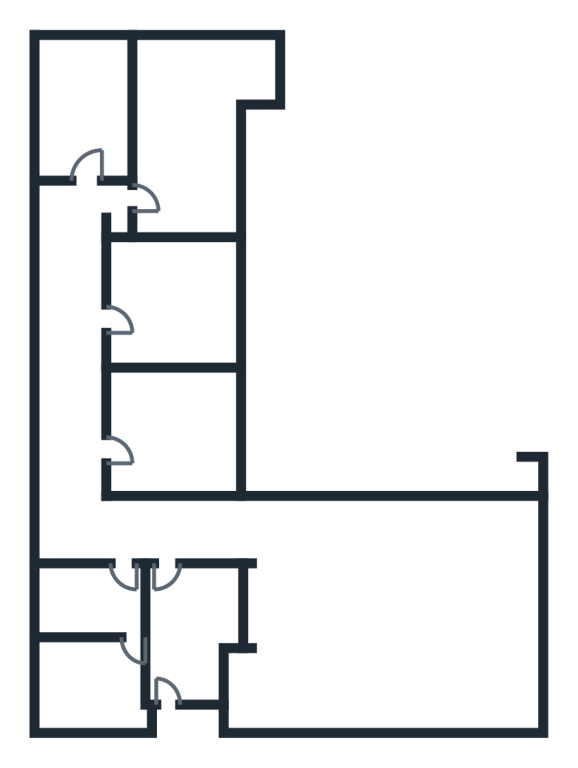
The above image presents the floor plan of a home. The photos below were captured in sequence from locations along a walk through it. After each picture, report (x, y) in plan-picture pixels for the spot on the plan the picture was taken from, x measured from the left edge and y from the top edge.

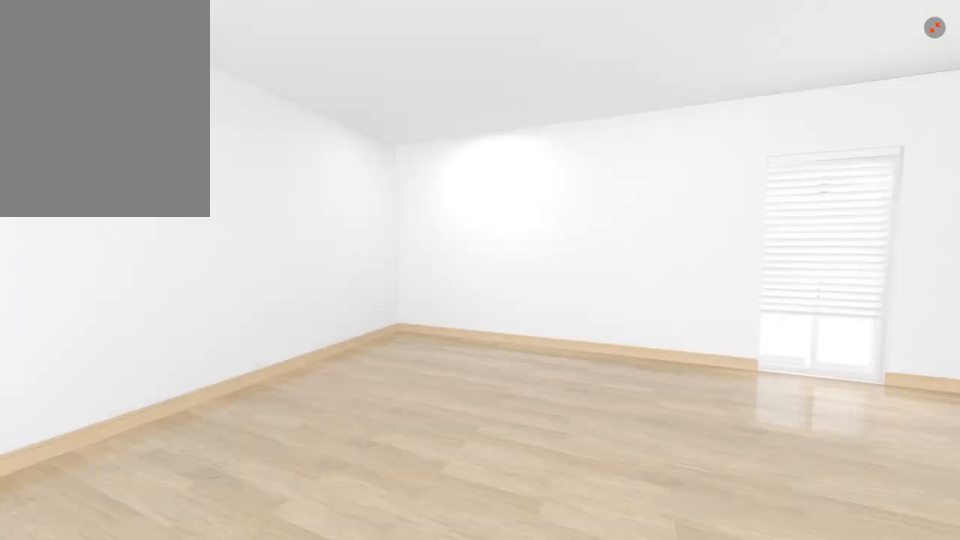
(462, 592)
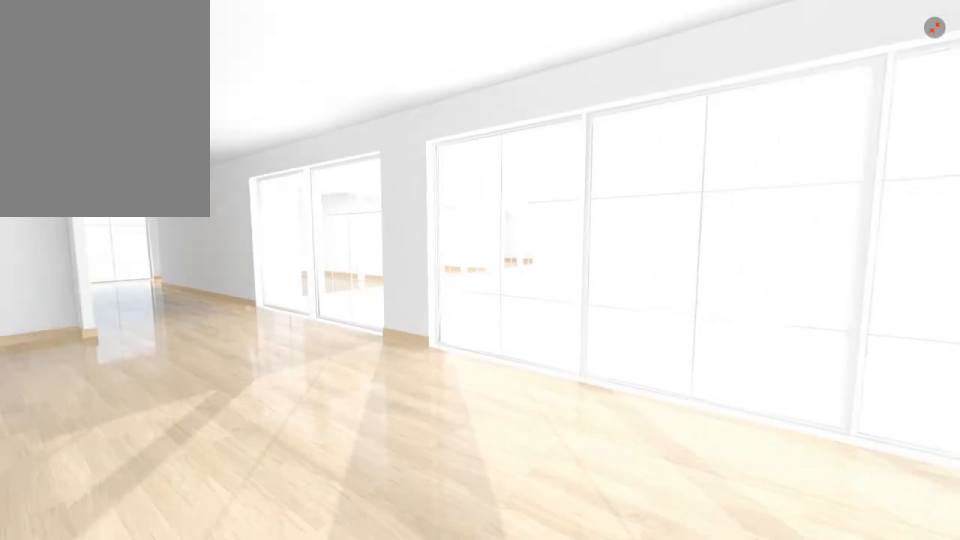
(455, 570)
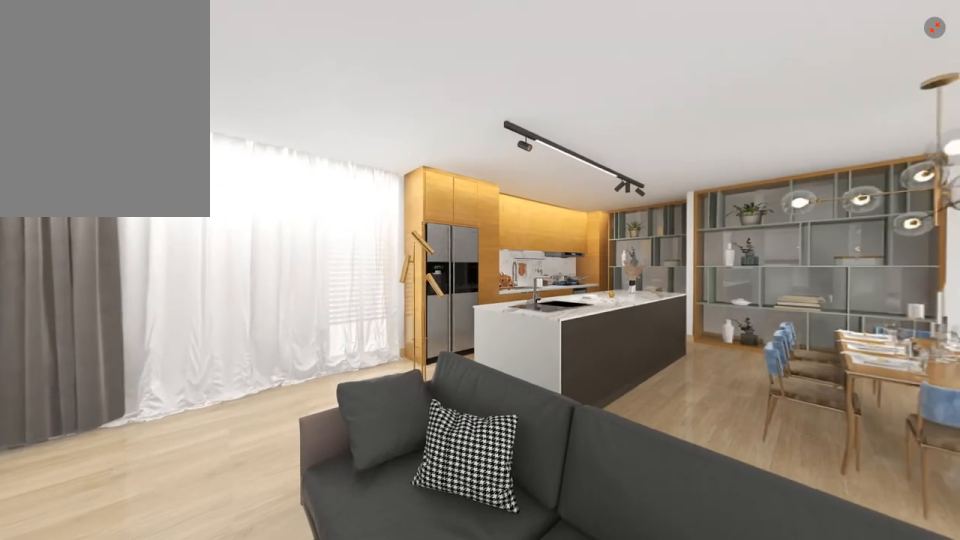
(444, 593)
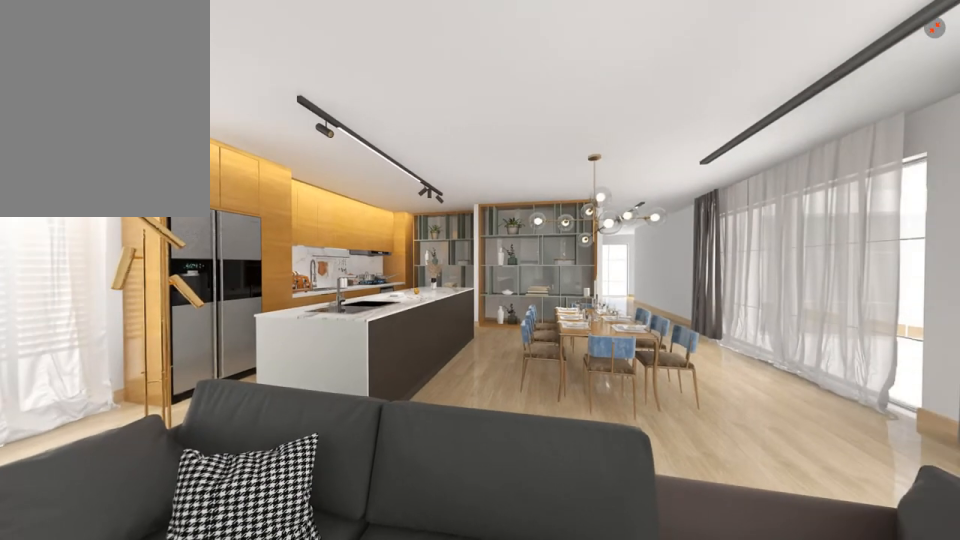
(443, 583)
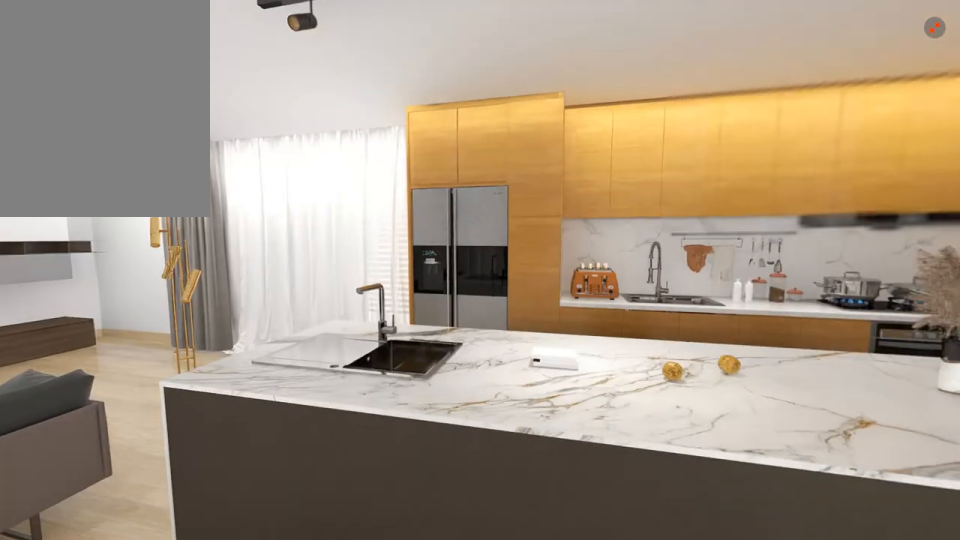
(354, 609)
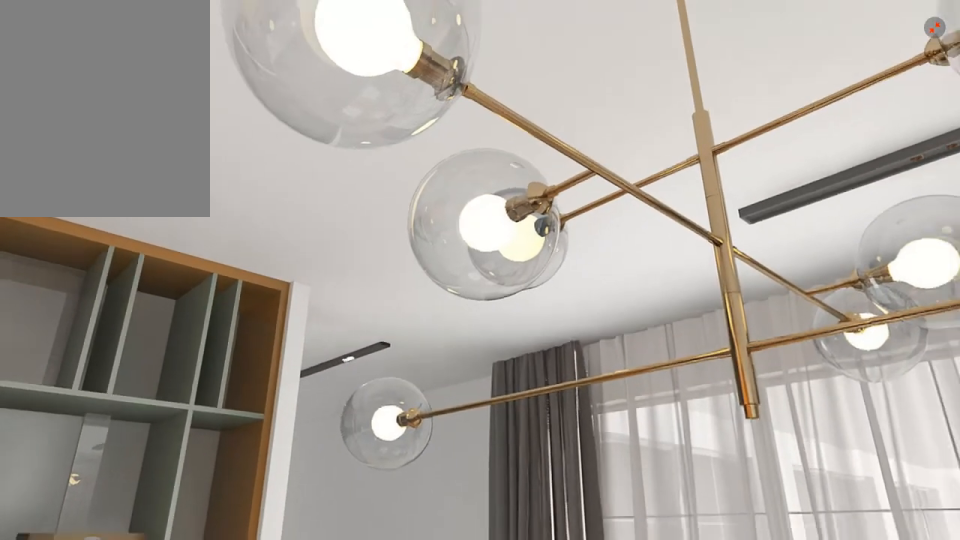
(325, 573)
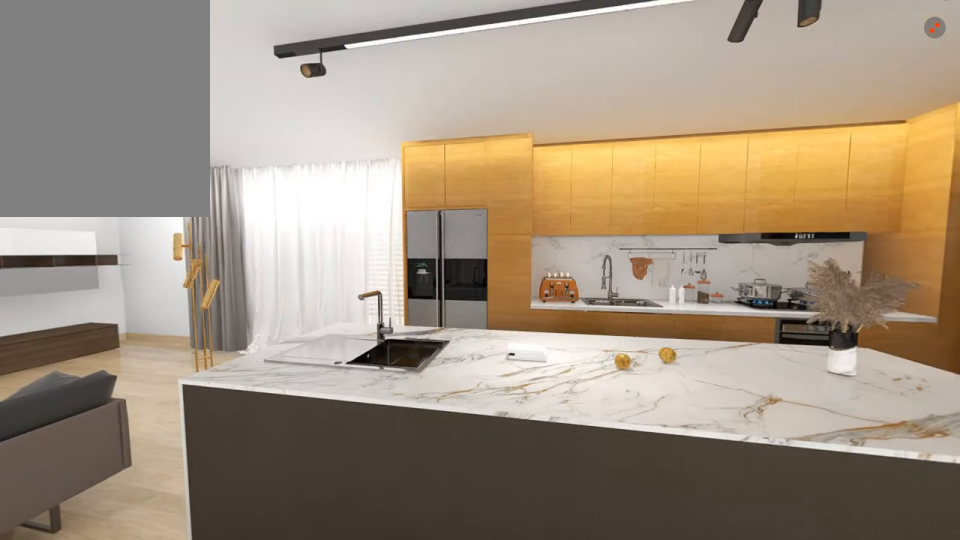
(352, 606)
